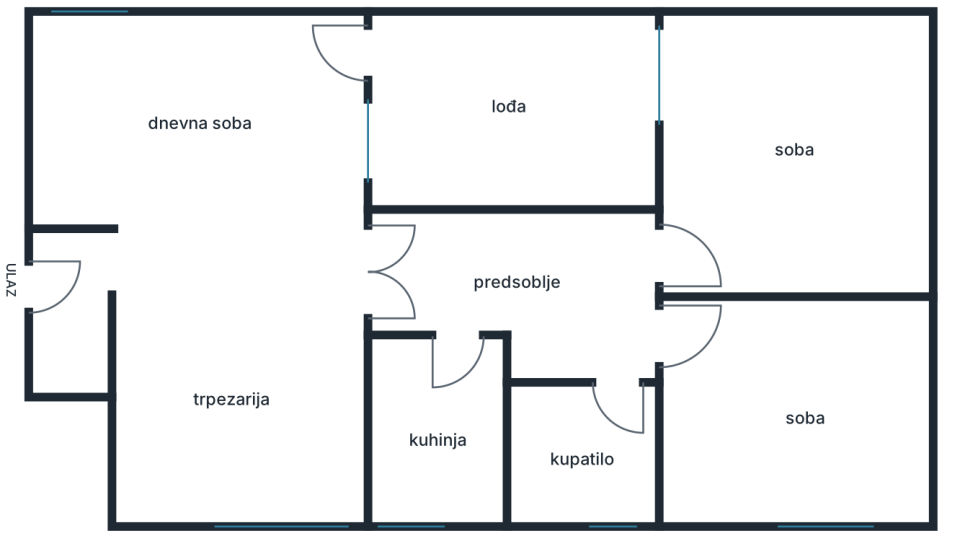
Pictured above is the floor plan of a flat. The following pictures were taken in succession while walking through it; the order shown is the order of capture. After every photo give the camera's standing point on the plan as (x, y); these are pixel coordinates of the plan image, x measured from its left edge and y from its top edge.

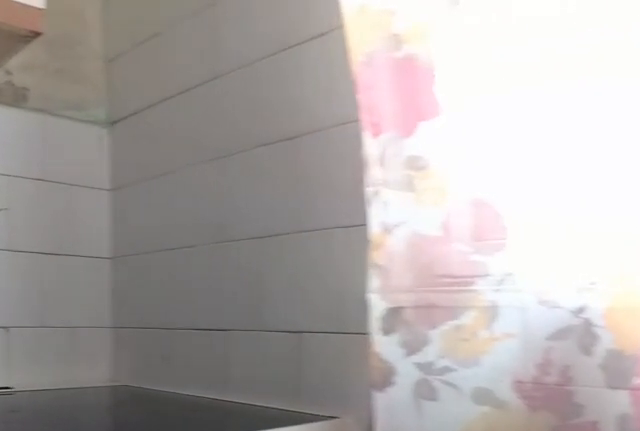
(423, 486)
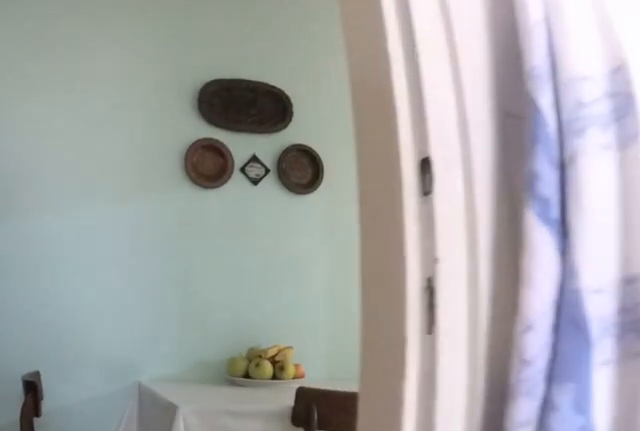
(438, 410)
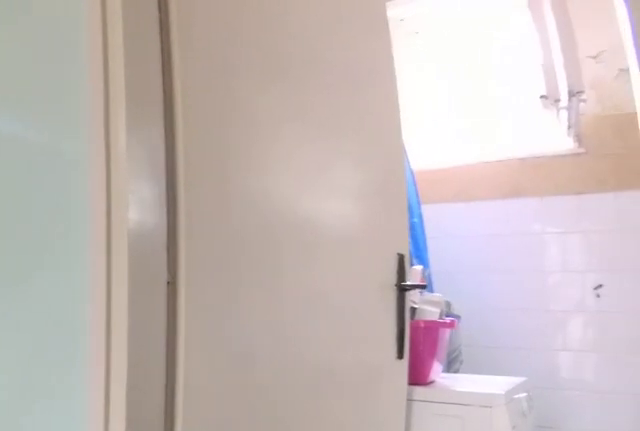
(556, 330)
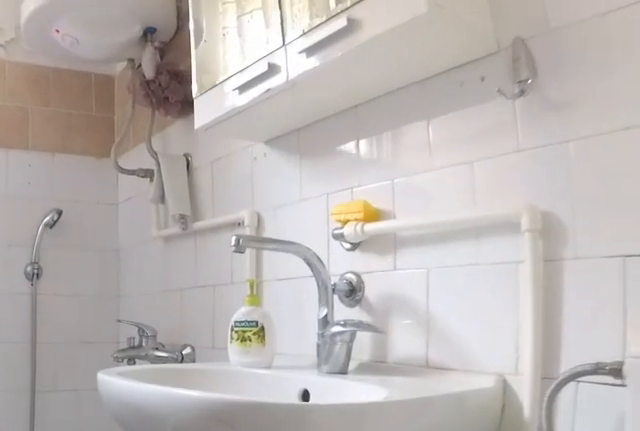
(611, 367)
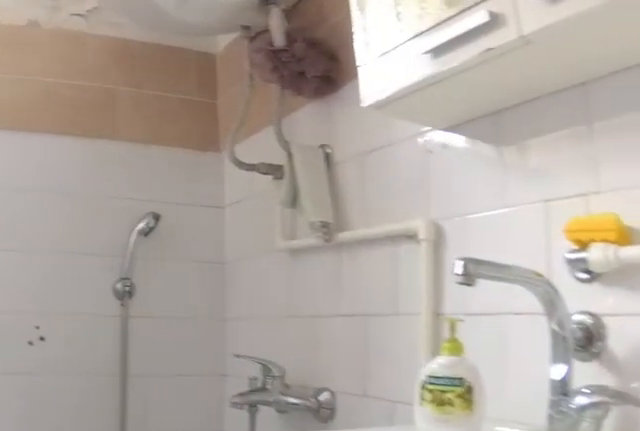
(609, 409)
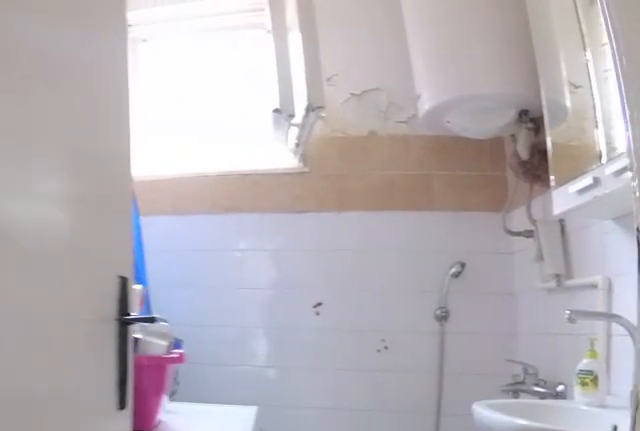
(598, 355)
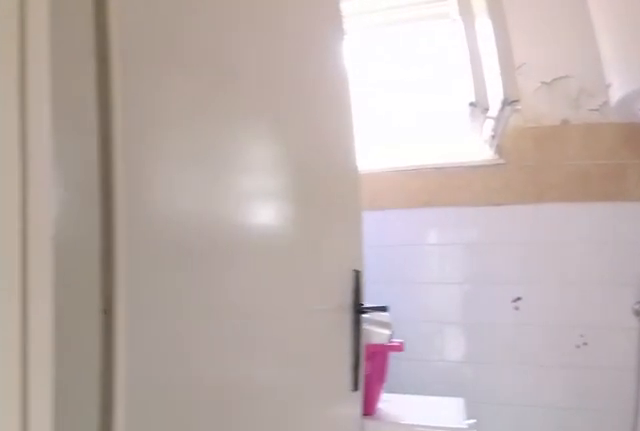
(583, 346)
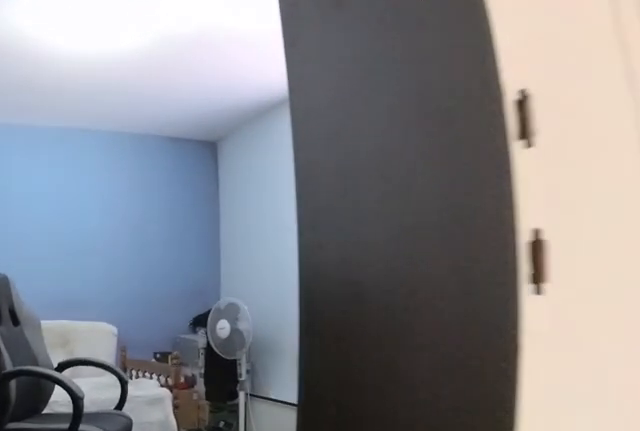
(627, 331)
